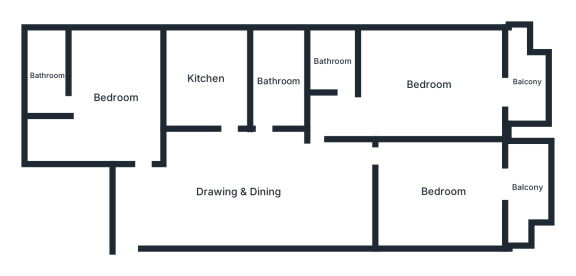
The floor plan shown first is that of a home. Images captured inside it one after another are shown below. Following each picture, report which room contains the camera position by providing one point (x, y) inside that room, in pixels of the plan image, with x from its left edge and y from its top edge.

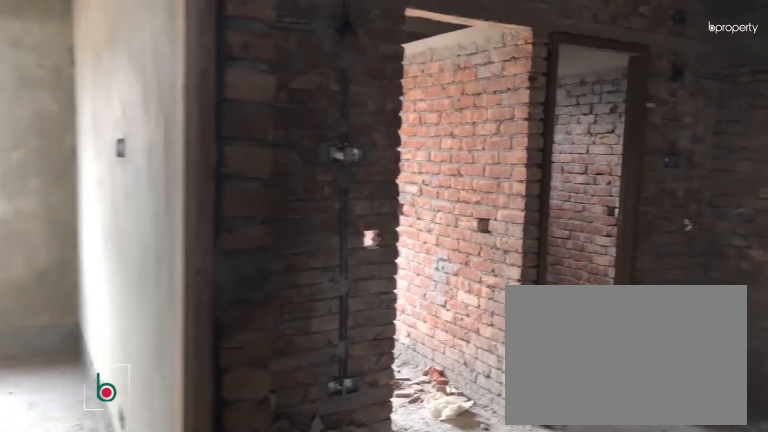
(237, 192)
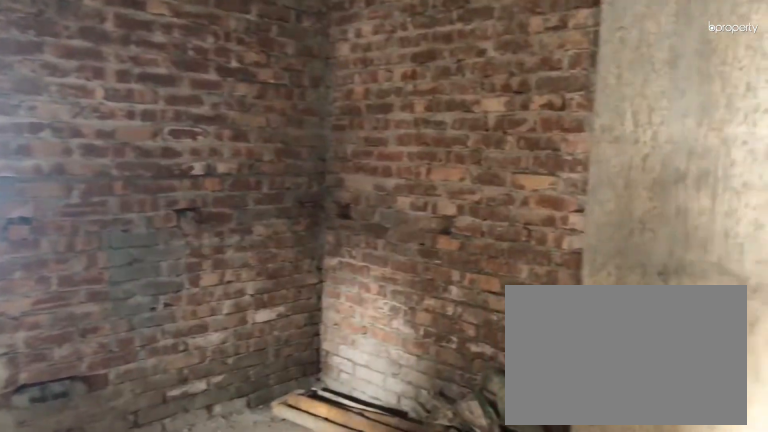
(237, 192)
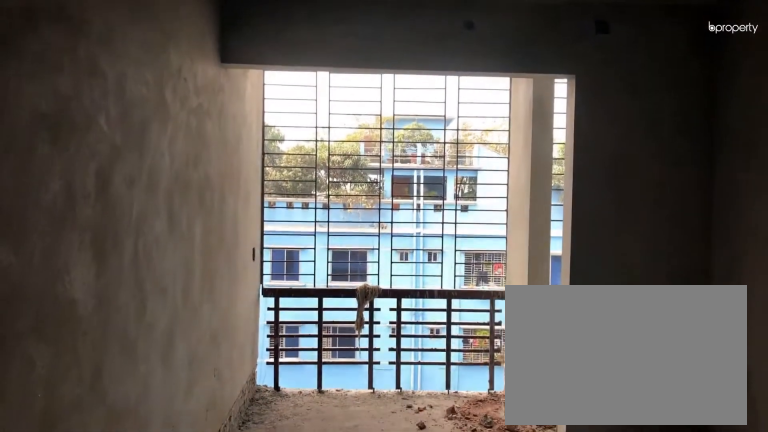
(443, 192)
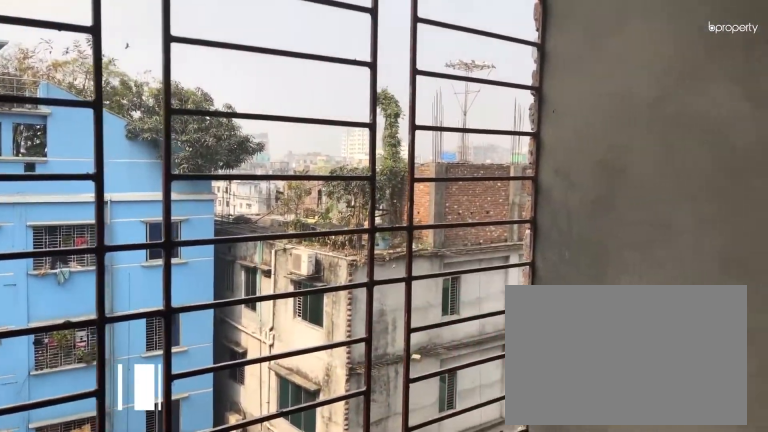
(526, 186)
